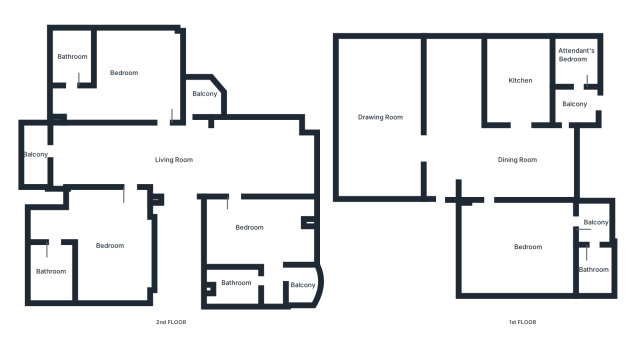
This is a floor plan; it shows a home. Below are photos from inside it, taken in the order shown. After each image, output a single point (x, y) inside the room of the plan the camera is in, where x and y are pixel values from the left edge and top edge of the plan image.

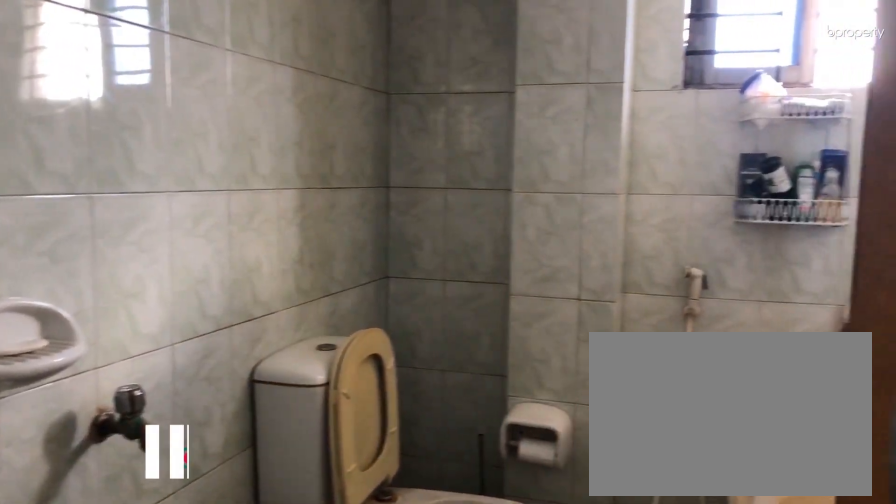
(70, 58)
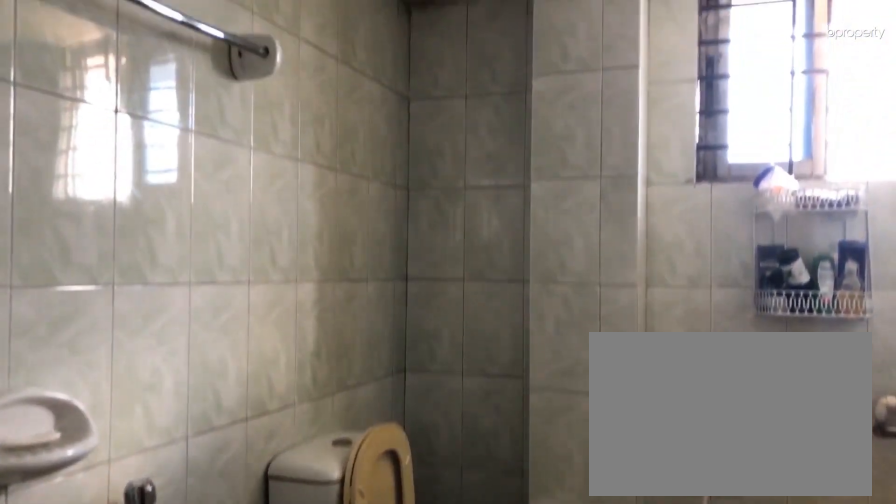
(70, 58)
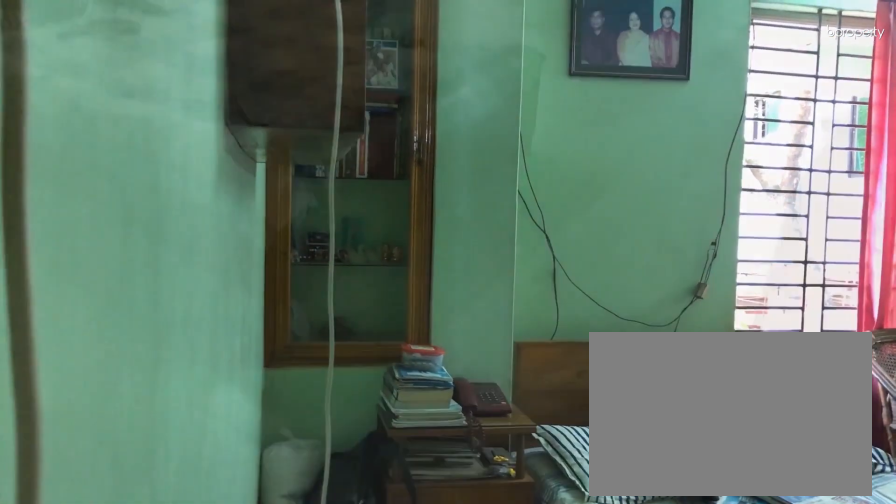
(252, 229)
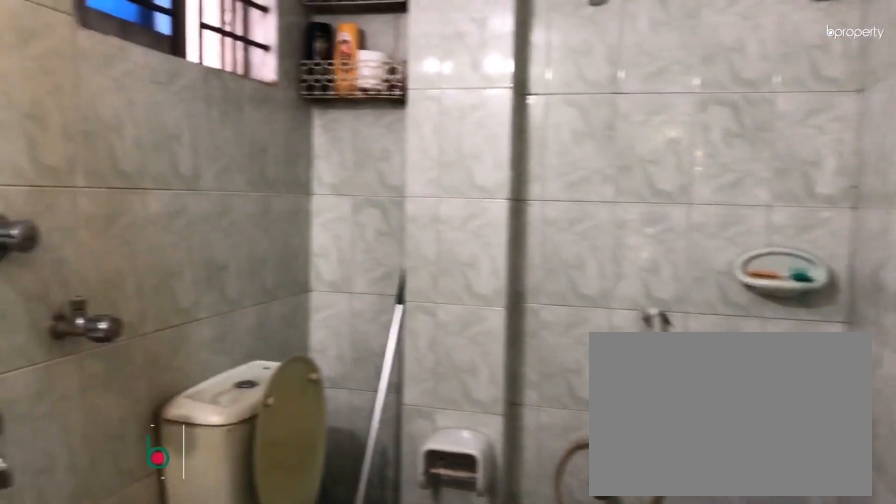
(230, 289)
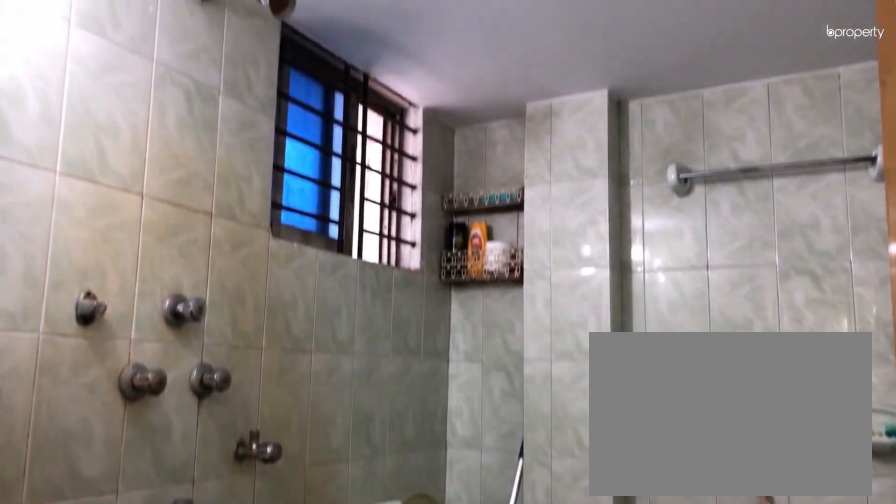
(230, 289)
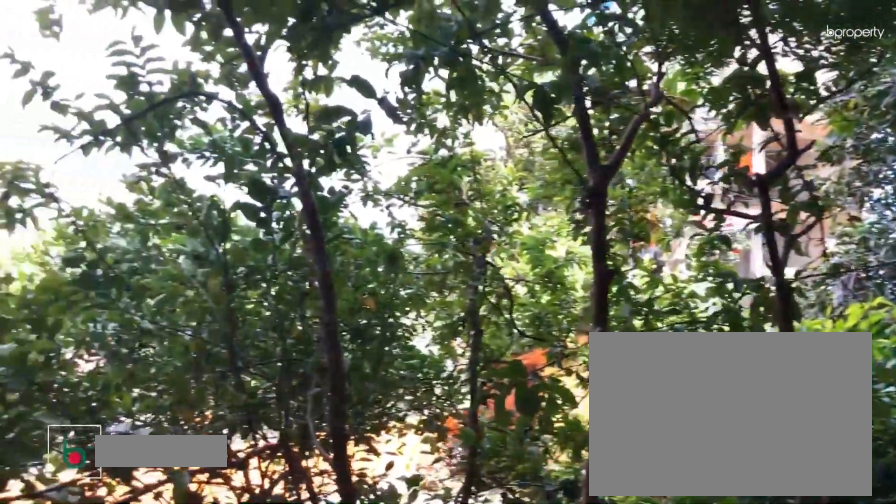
(300, 289)
